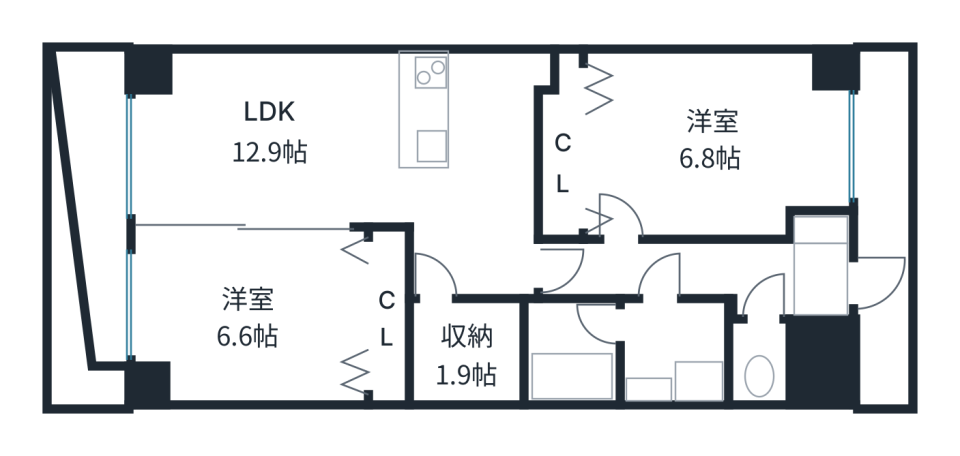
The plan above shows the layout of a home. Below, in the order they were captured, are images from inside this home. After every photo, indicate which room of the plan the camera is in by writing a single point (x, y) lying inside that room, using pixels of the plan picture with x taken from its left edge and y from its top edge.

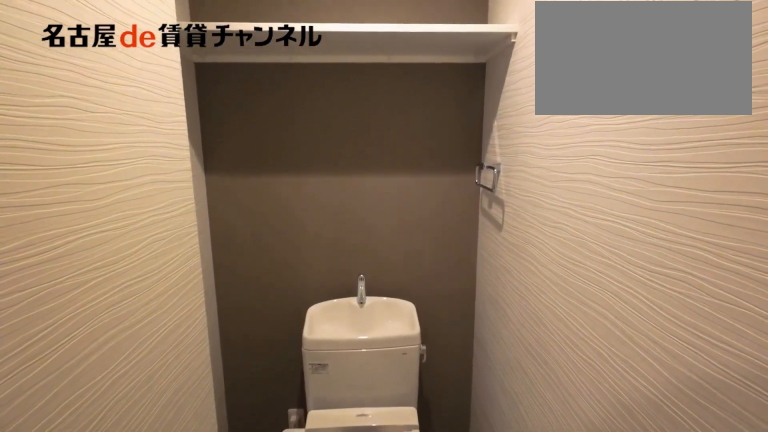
(759, 362)
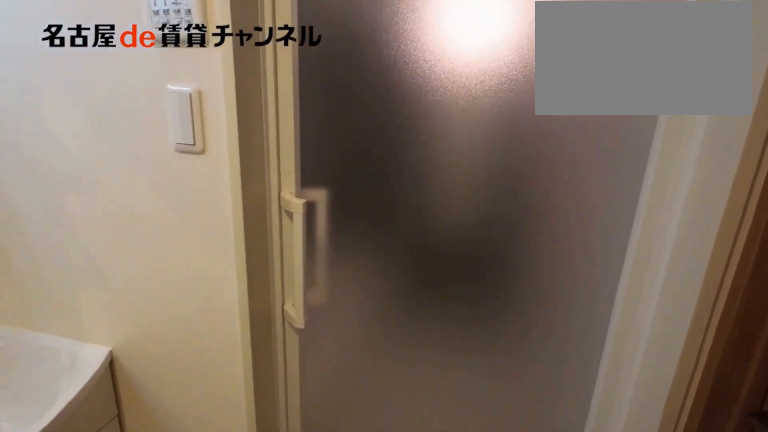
(675, 351)
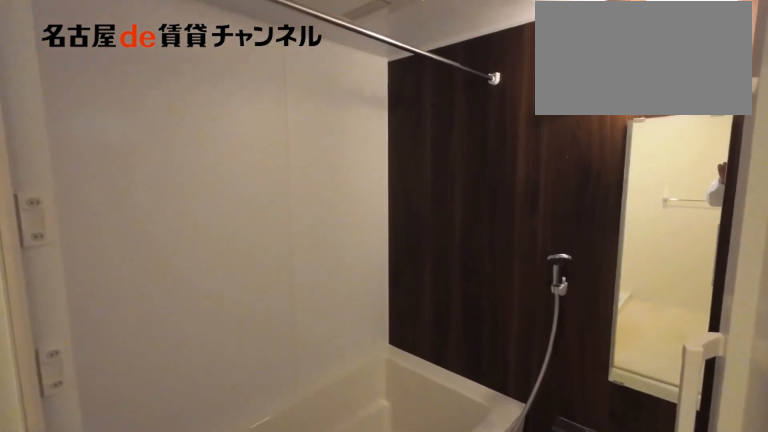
(571, 352)
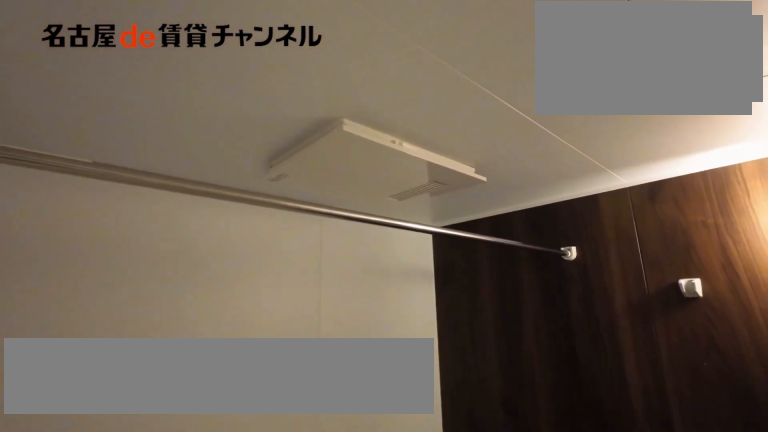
(571, 352)
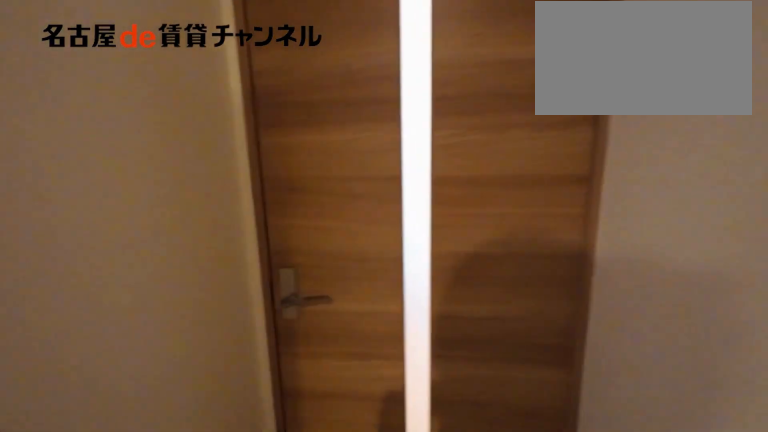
(674, 271)
